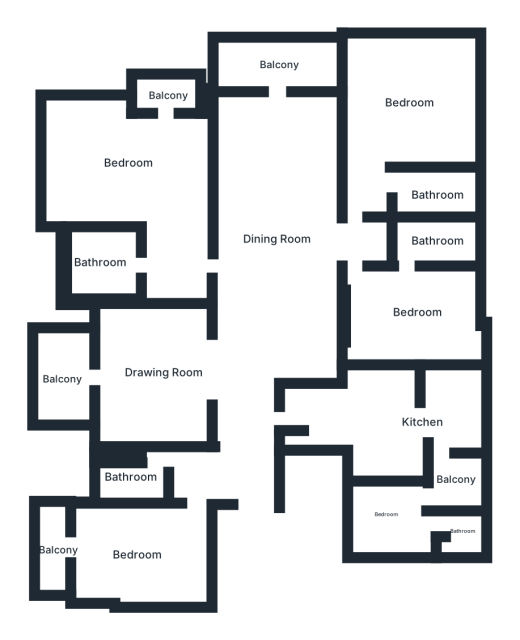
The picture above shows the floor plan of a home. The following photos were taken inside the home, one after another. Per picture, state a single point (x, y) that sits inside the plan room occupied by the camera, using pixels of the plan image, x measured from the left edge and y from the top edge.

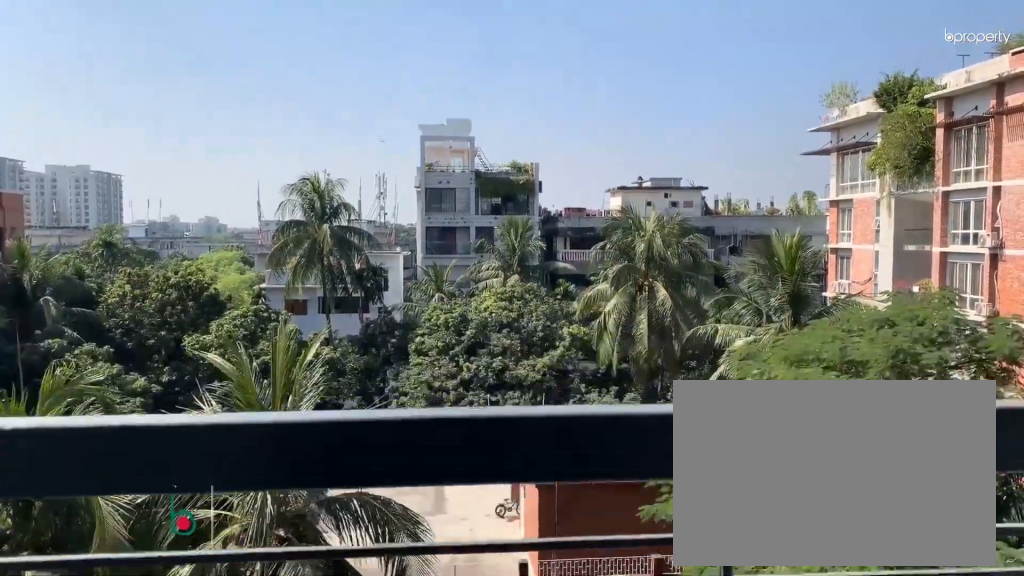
(65, 382)
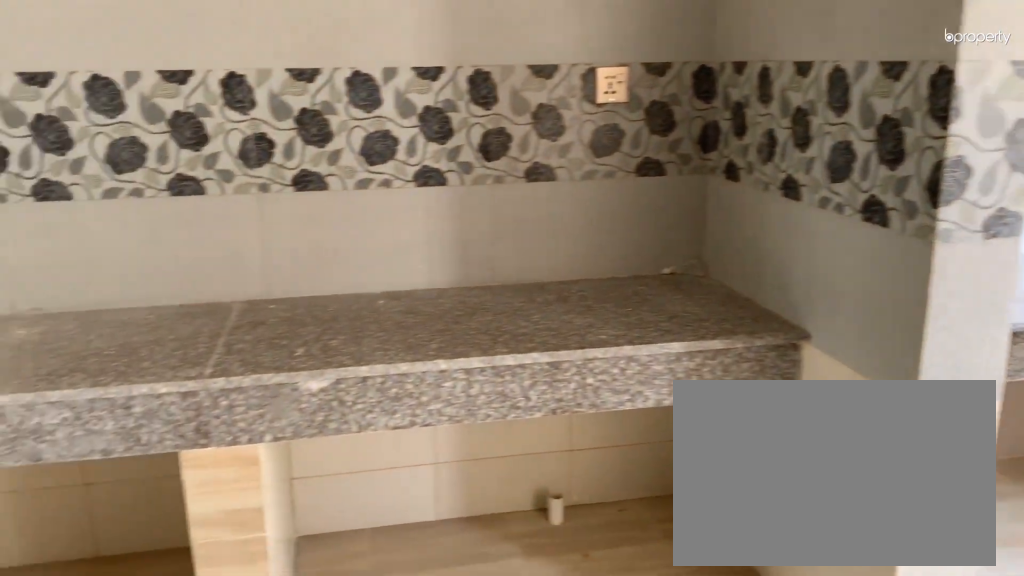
(422, 427)
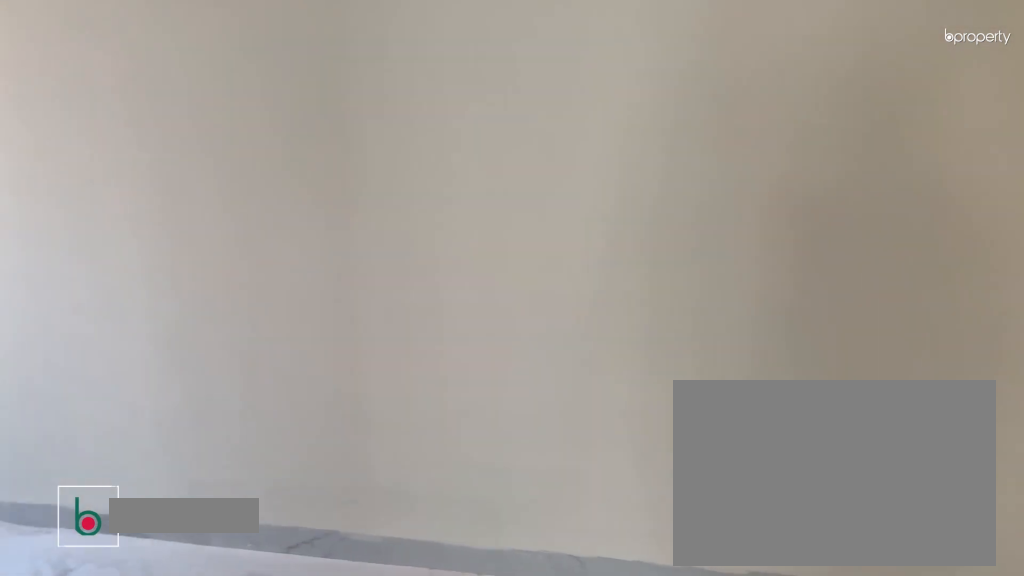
(418, 316)
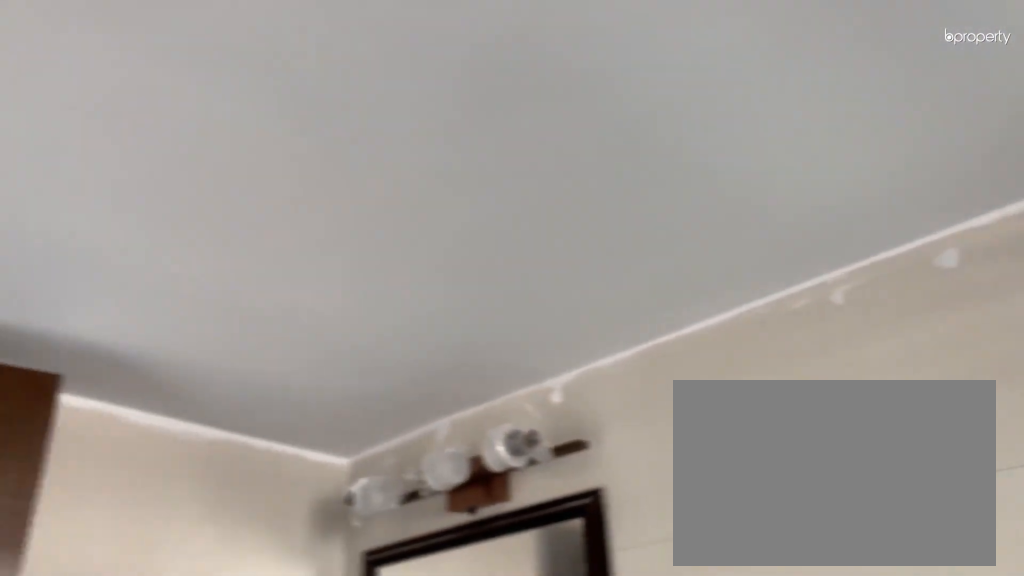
(435, 242)
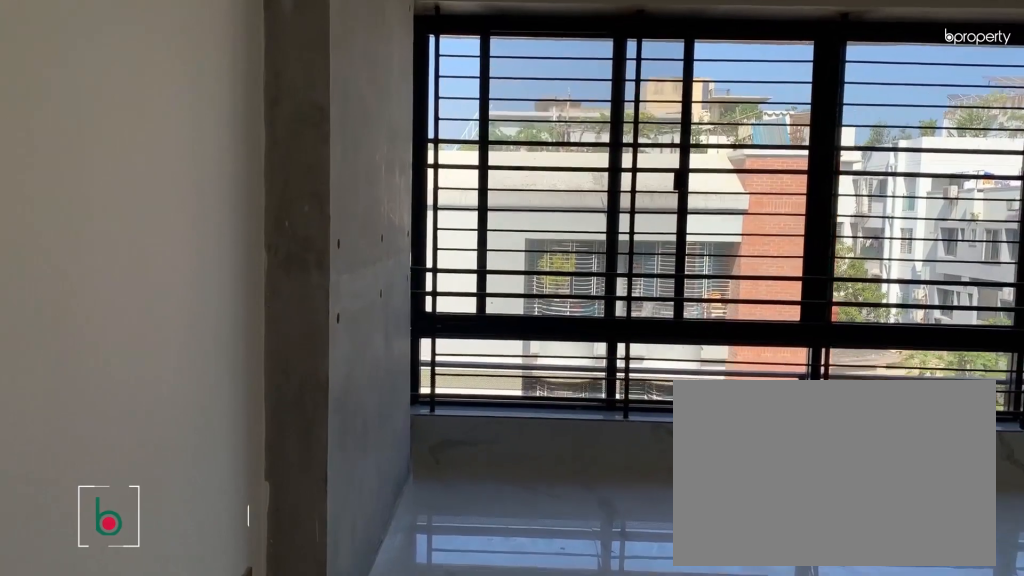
(409, 100)
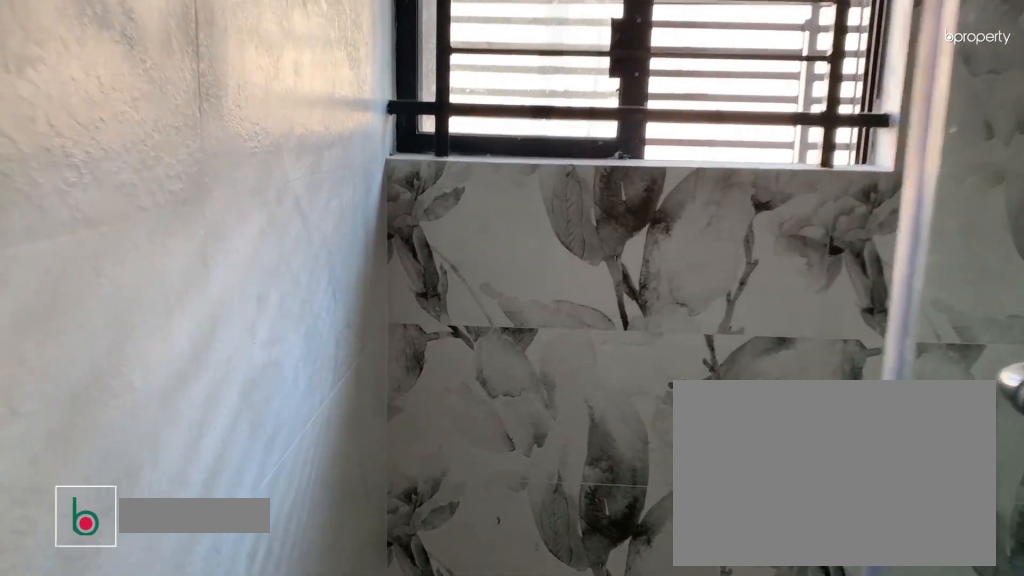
(435, 197)
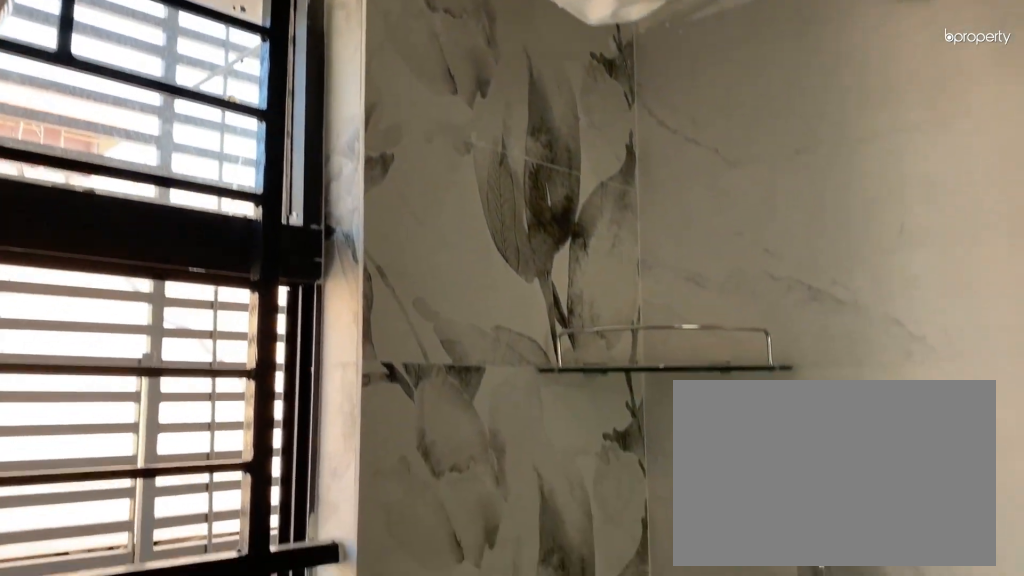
(435, 197)
